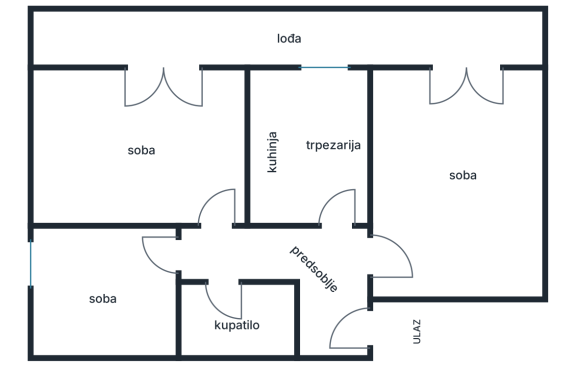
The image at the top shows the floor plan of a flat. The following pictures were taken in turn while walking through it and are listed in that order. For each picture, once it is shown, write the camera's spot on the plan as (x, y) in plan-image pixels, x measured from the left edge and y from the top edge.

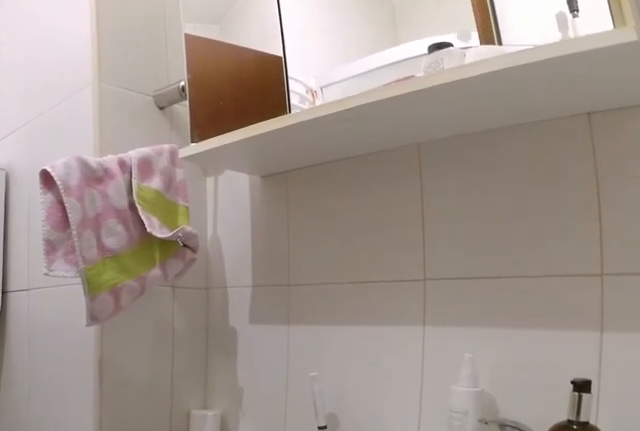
(226, 266)
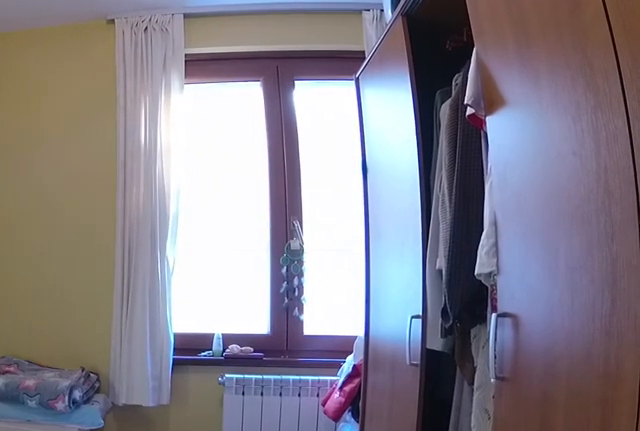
(181, 254)
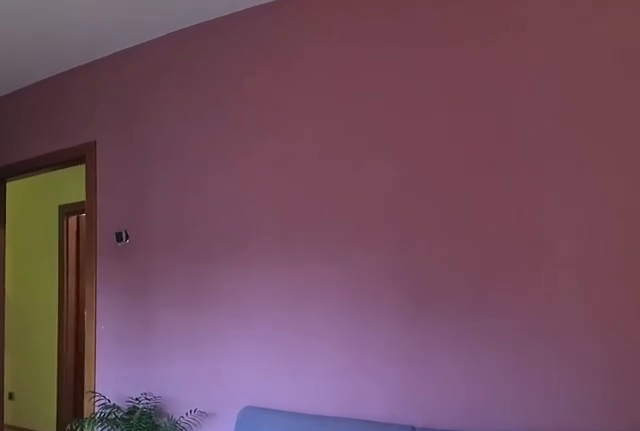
(80, 100)
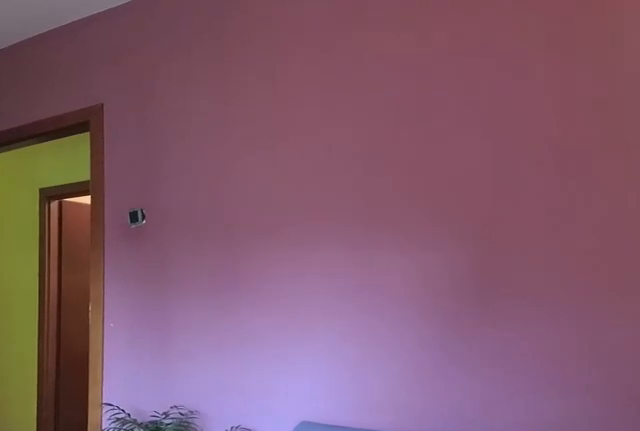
(112, 121)
